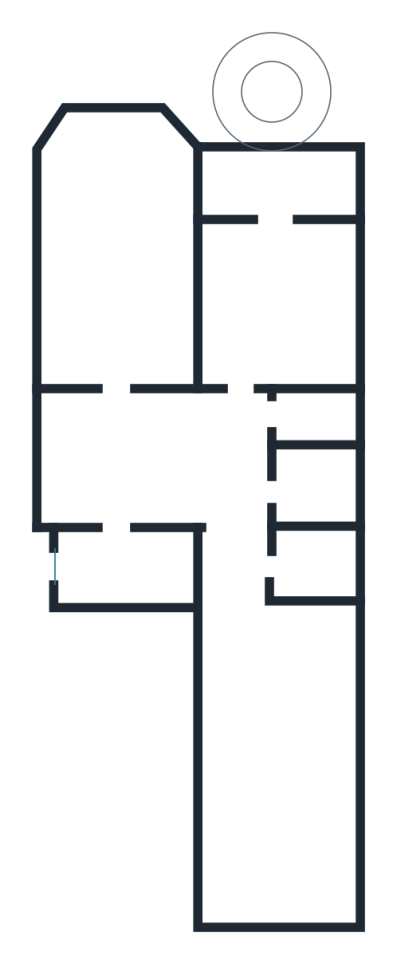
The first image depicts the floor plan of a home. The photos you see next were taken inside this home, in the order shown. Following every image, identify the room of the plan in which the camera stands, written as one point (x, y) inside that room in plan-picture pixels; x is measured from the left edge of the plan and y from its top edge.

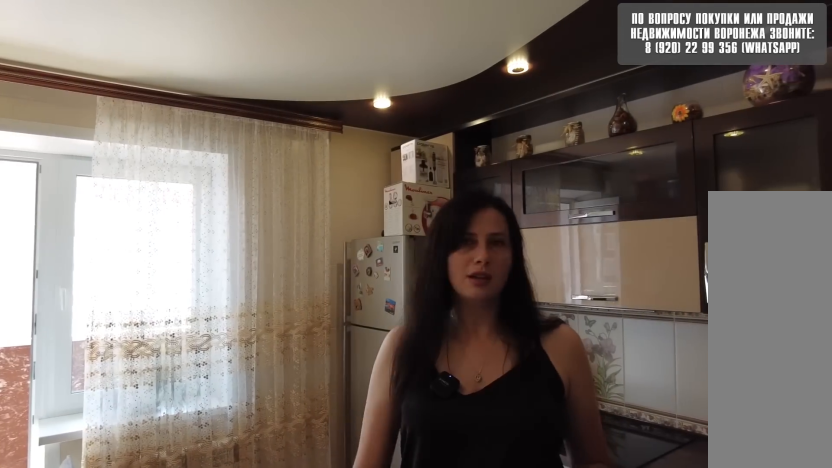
(282, 338)
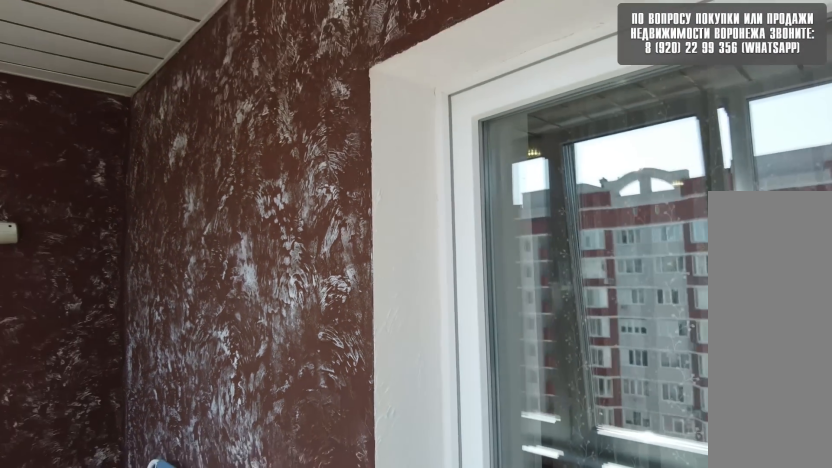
(271, 196)
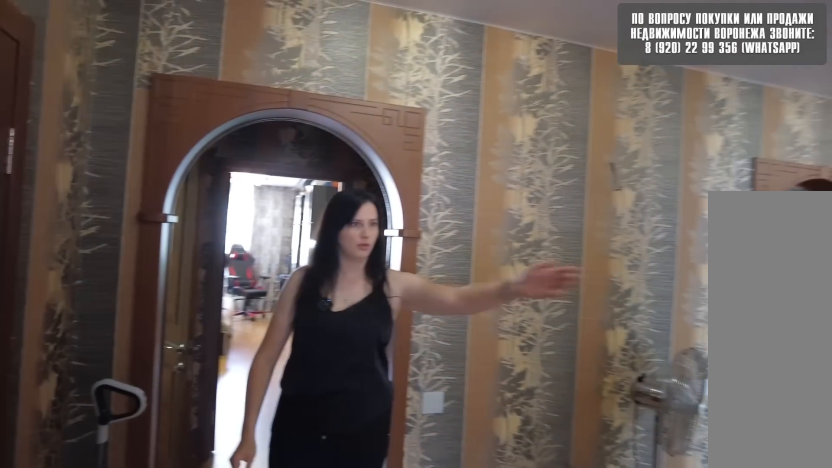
(237, 483)
